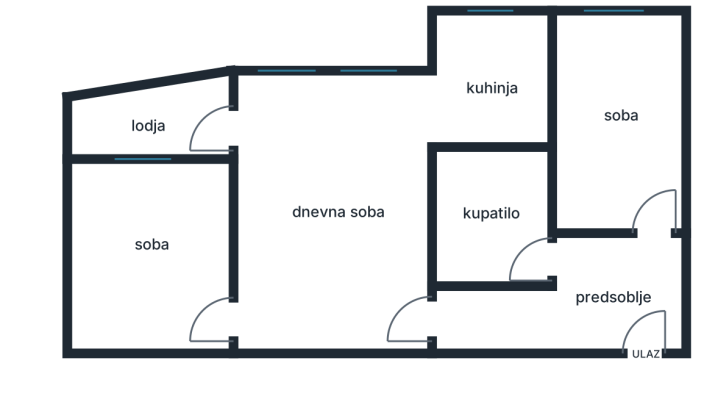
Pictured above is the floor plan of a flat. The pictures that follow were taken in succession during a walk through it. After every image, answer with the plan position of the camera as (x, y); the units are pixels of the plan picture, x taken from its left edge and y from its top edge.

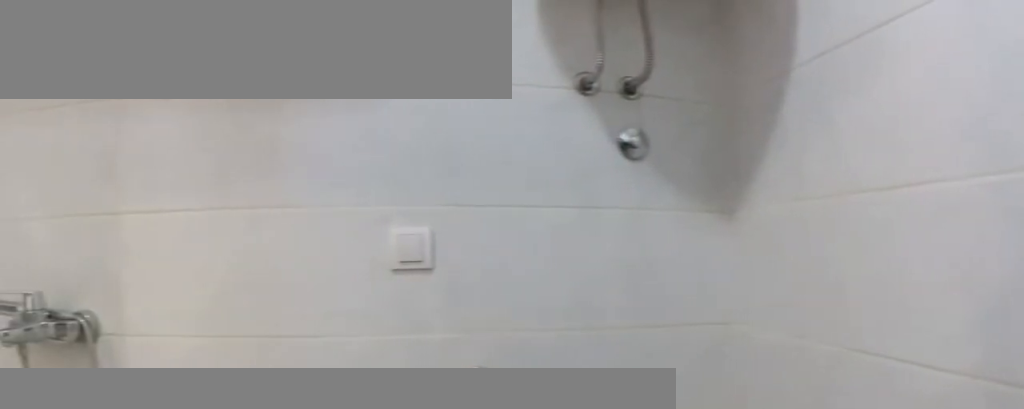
(535, 159)
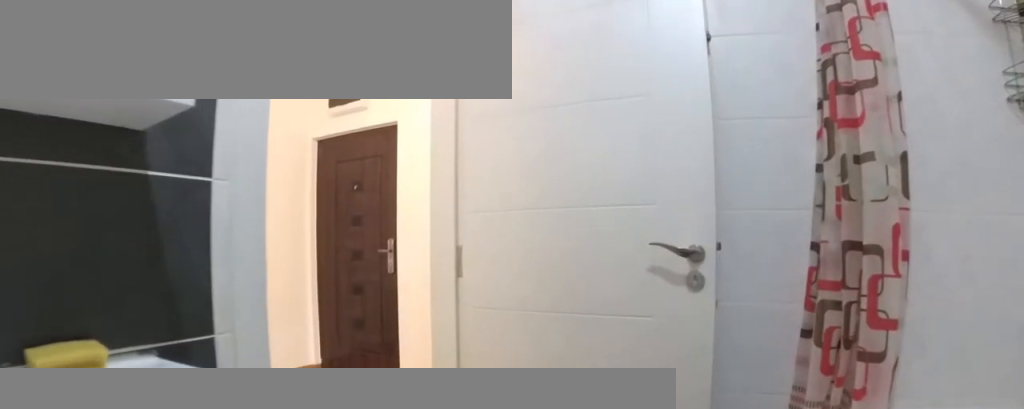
(474, 192)
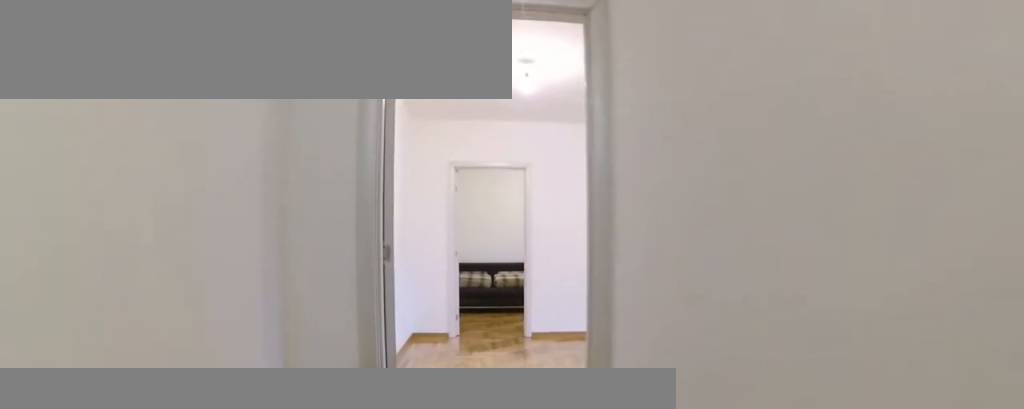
(536, 310)
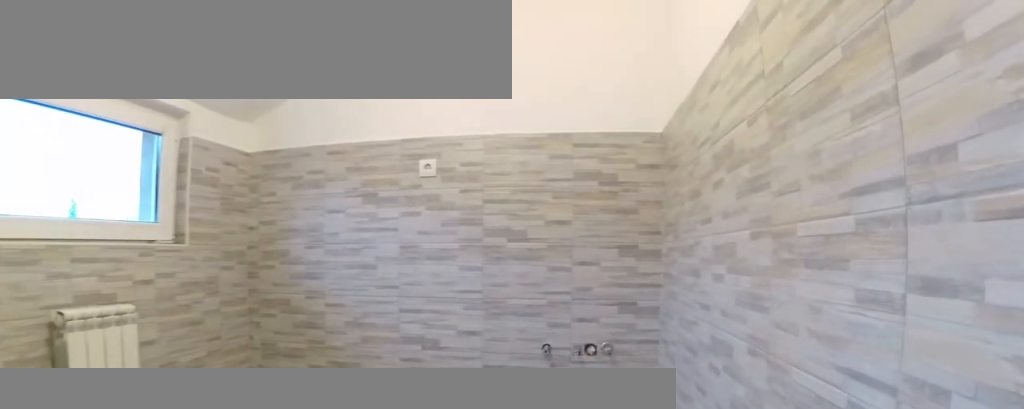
(416, 134)
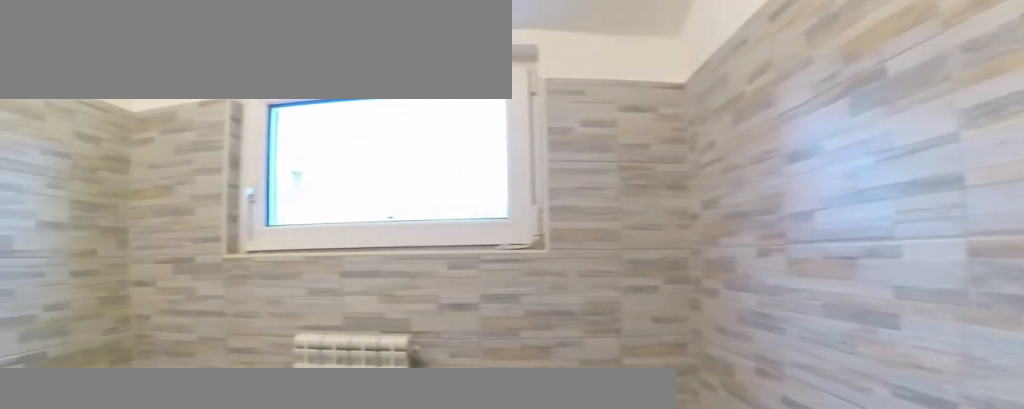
(532, 129)
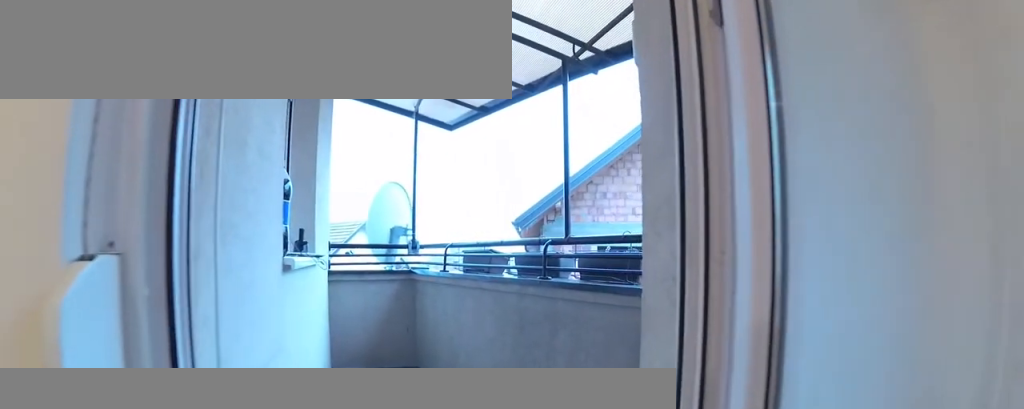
(292, 117)
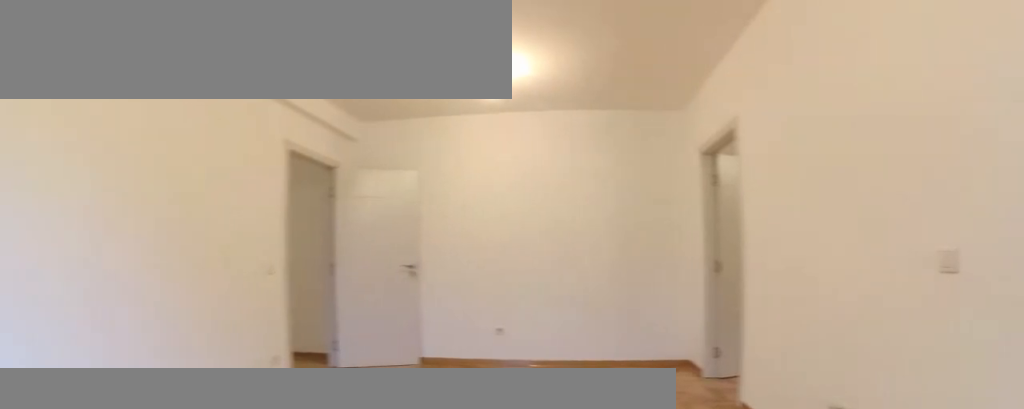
(271, 95)
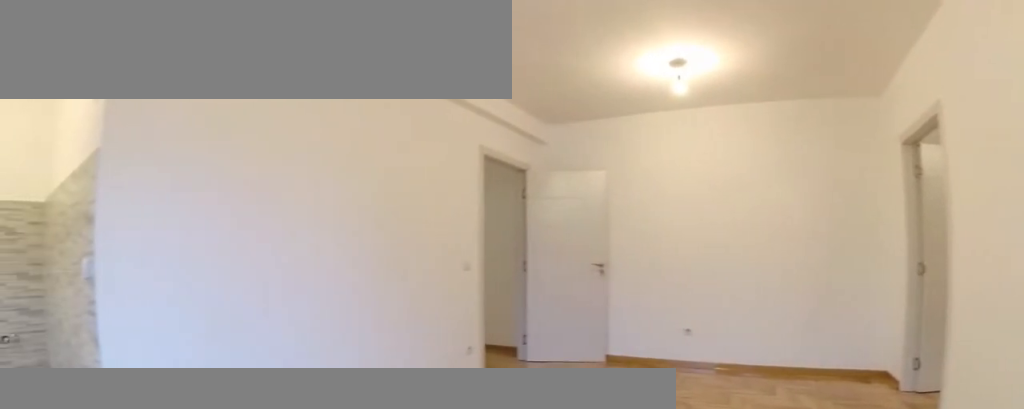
(265, 96)
